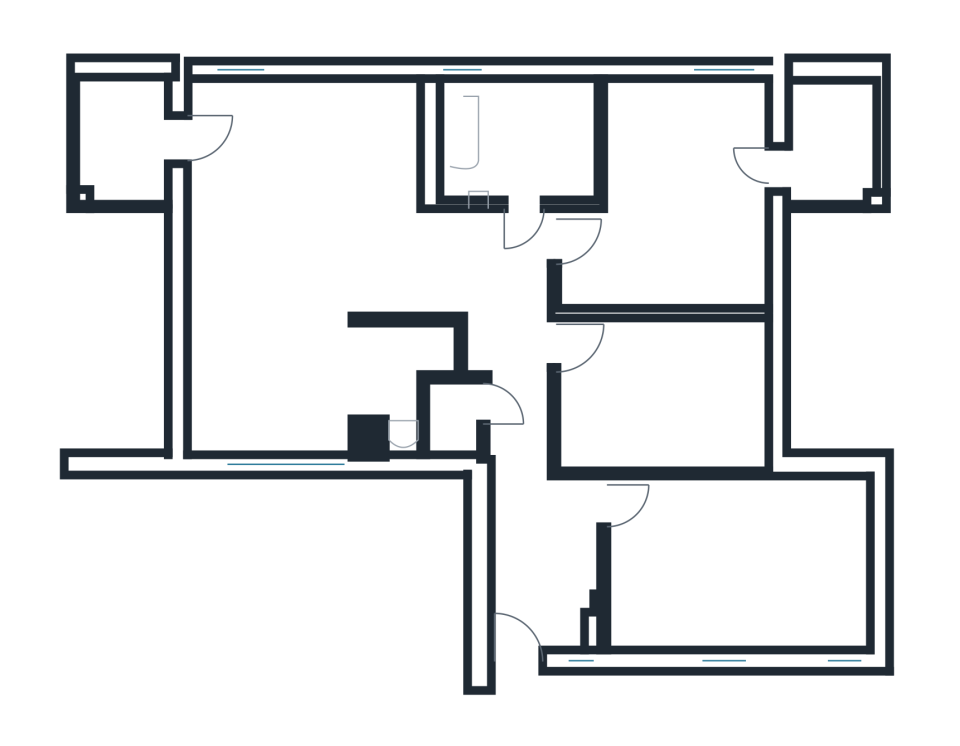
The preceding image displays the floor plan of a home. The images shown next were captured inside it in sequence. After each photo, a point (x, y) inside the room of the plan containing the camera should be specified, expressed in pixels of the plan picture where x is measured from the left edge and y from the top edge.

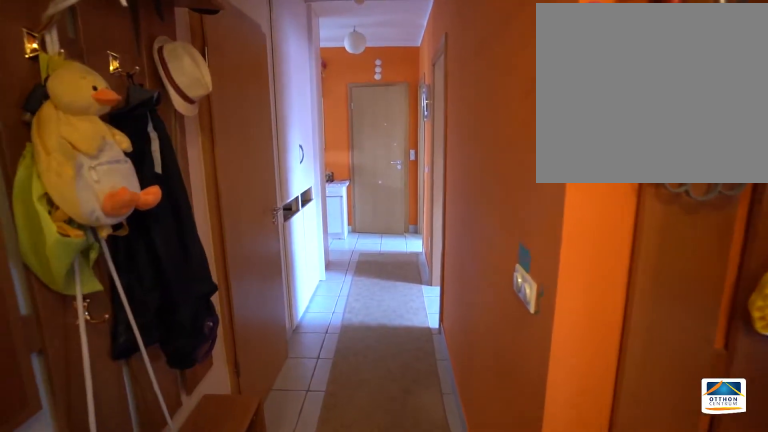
(521, 522)
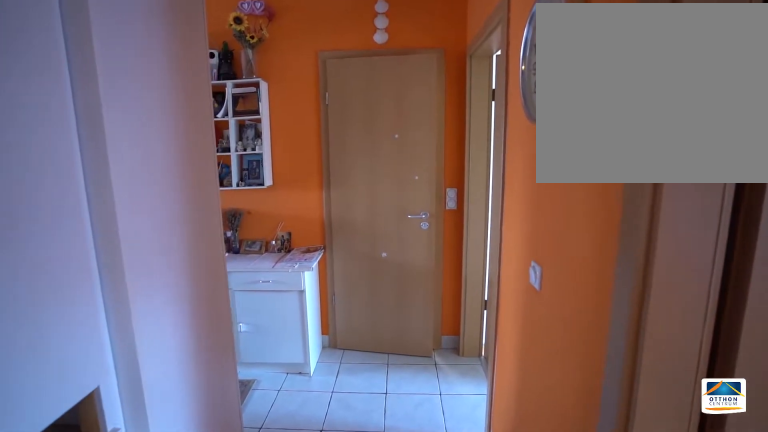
(521, 522)
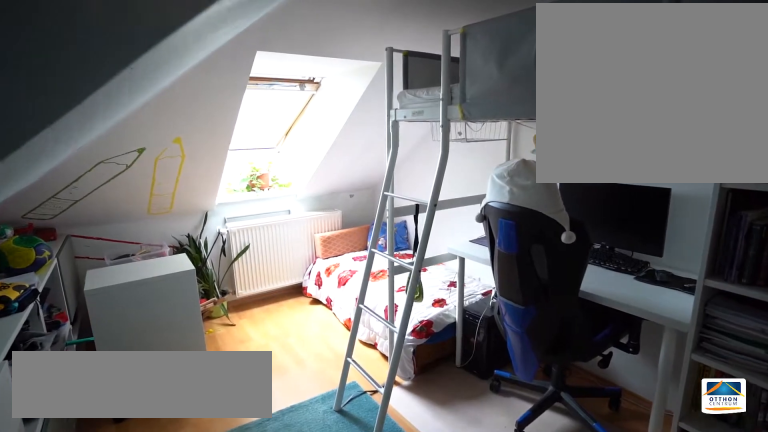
(741, 572)
